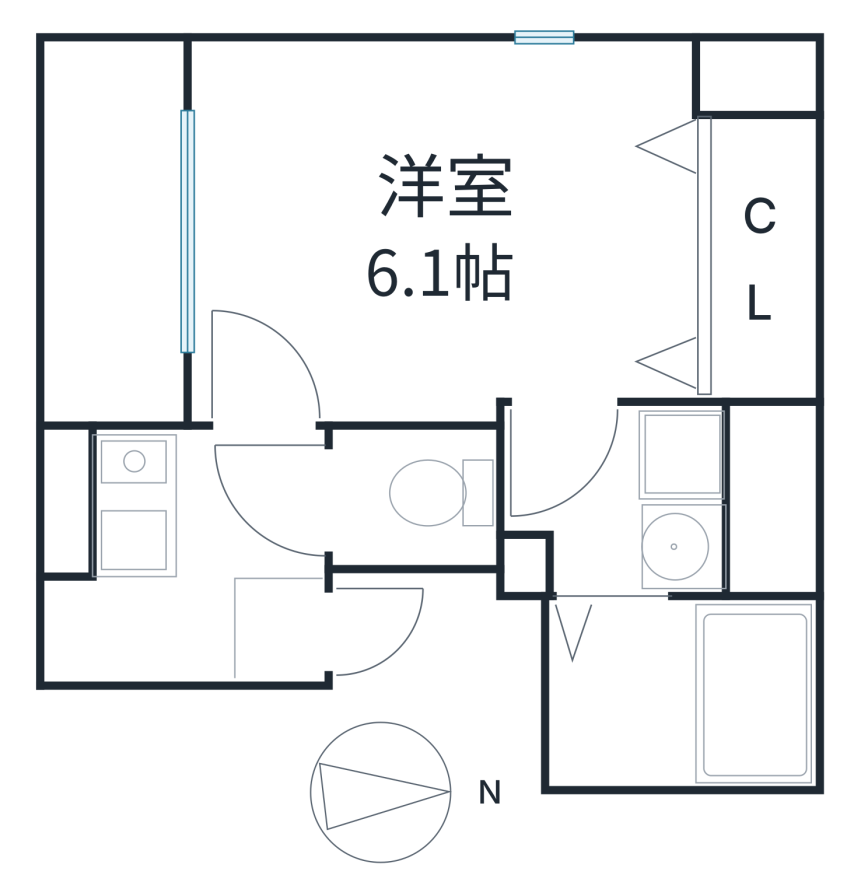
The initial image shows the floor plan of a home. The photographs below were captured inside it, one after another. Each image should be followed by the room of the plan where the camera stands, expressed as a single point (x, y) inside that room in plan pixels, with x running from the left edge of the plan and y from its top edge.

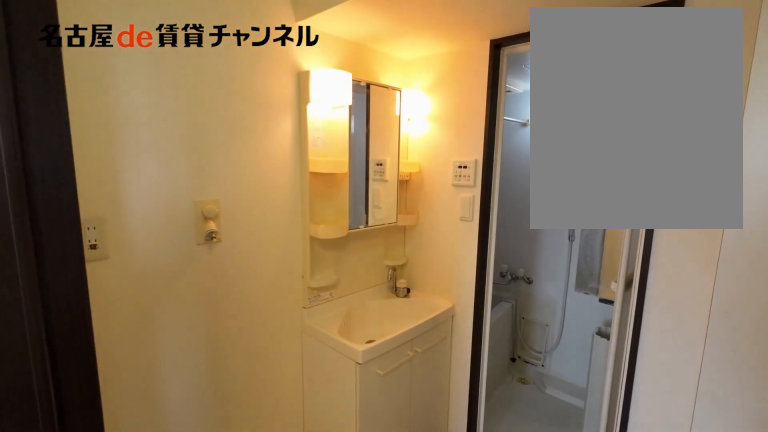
(618, 501)
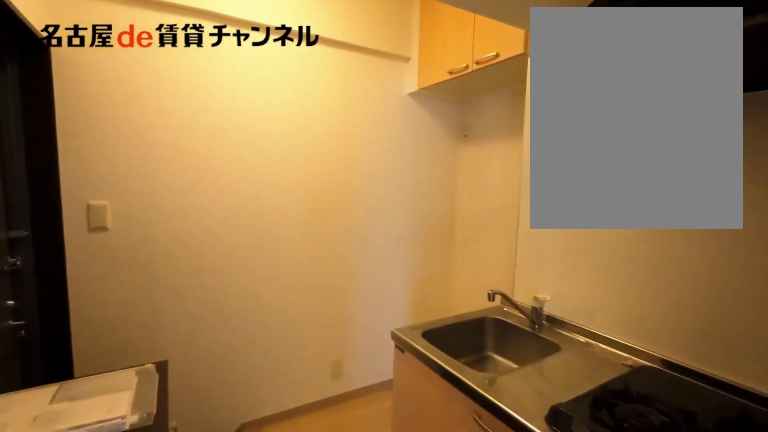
(172, 546)
